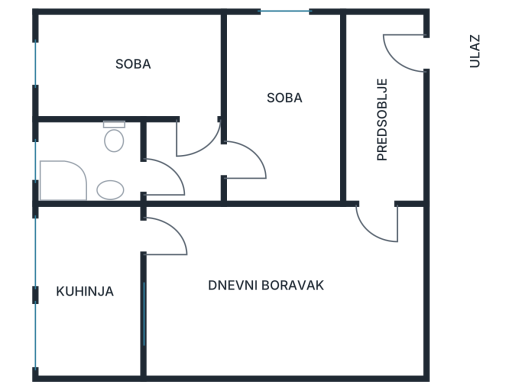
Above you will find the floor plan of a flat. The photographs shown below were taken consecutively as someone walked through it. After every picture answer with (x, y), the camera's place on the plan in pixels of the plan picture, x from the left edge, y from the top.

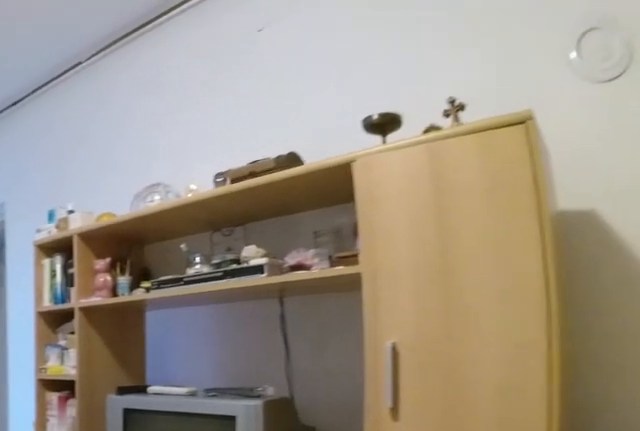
(420, 309)
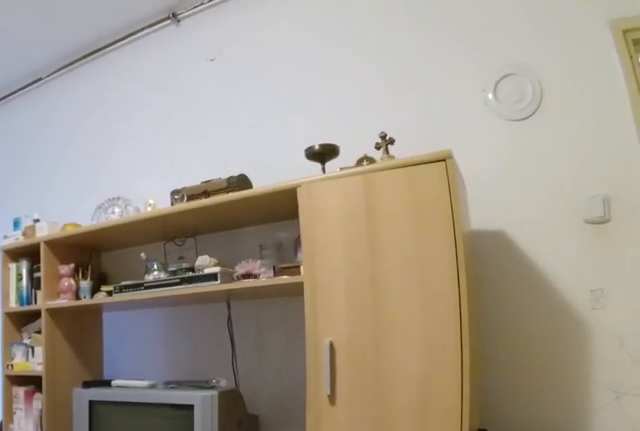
(421, 316)
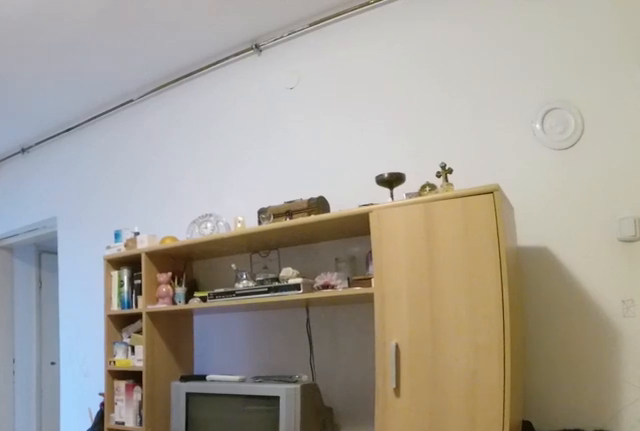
(411, 347)
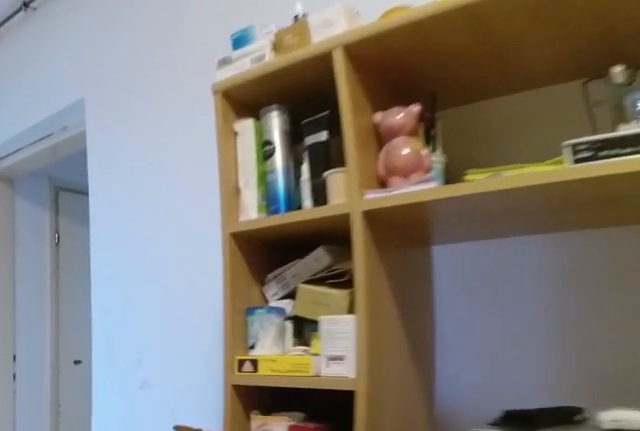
(288, 304)
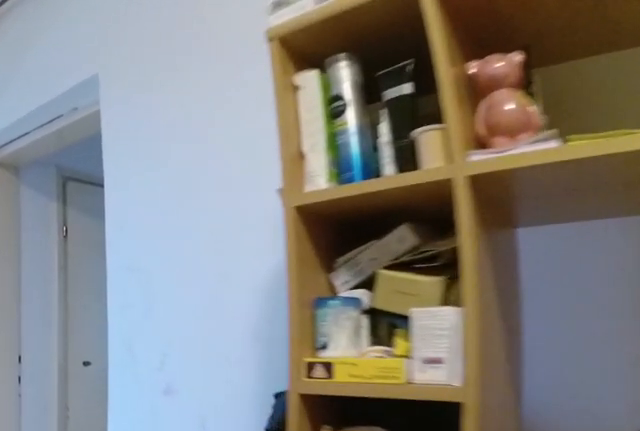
(279, 299)
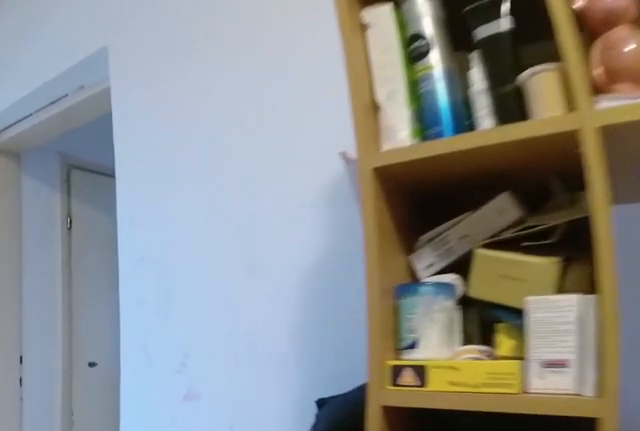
(271, 295)
